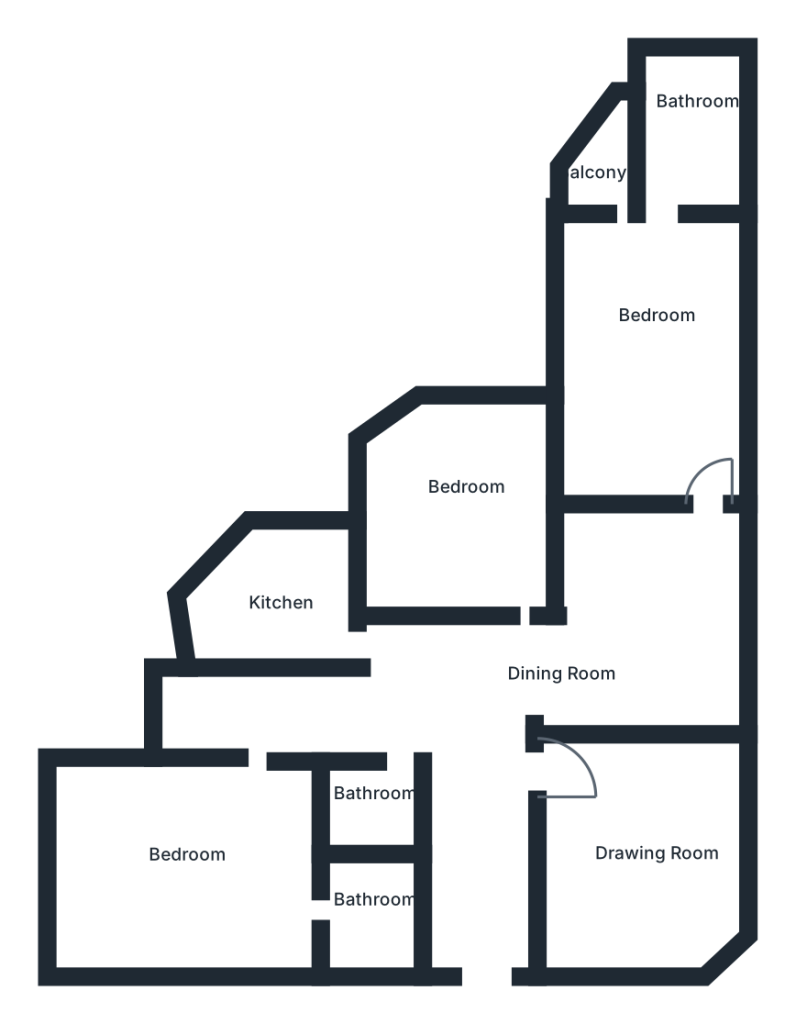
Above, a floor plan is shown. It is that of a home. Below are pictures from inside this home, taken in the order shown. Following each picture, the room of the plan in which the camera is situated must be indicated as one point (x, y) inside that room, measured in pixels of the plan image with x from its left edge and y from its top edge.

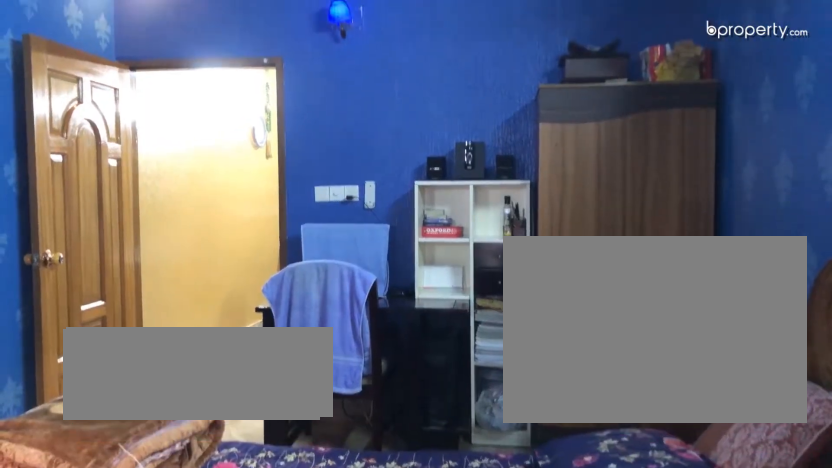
(676, 323)
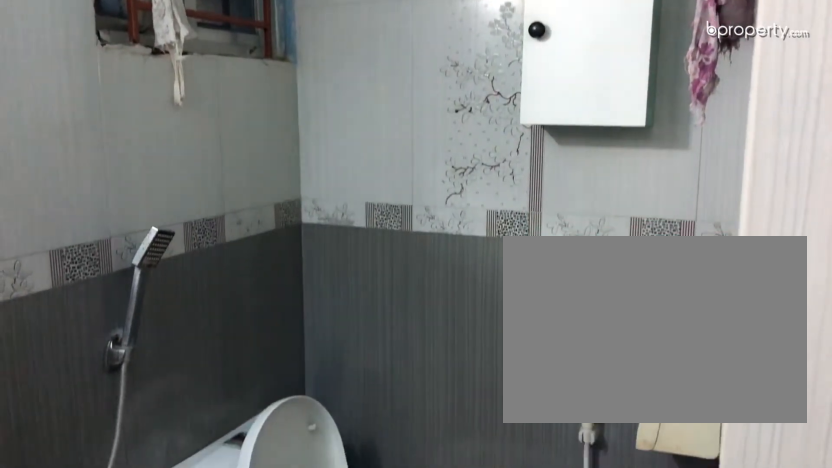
(379, 905)
